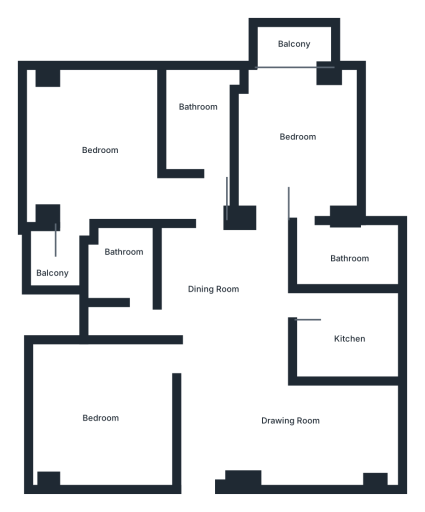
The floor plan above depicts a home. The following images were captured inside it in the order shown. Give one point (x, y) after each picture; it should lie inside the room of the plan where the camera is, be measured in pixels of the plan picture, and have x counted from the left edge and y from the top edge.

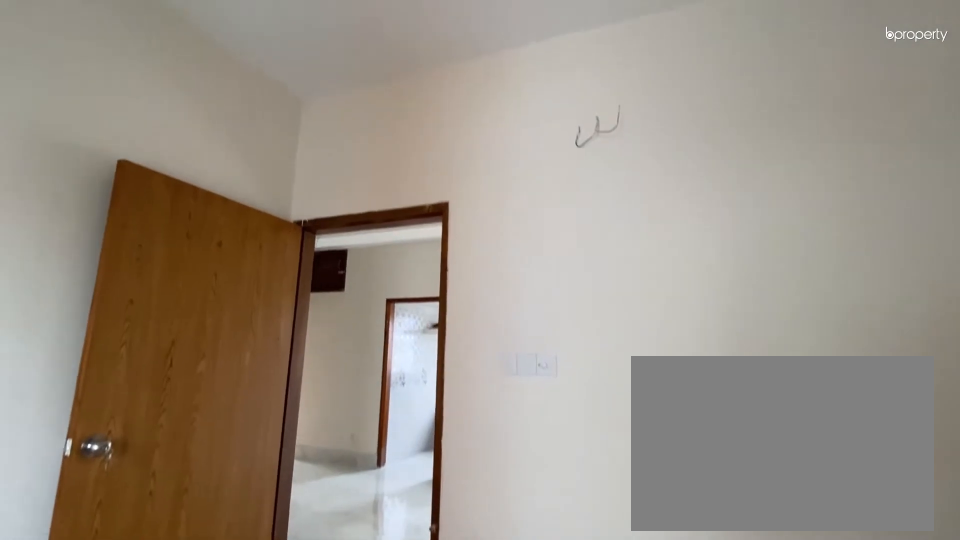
(106, 413)
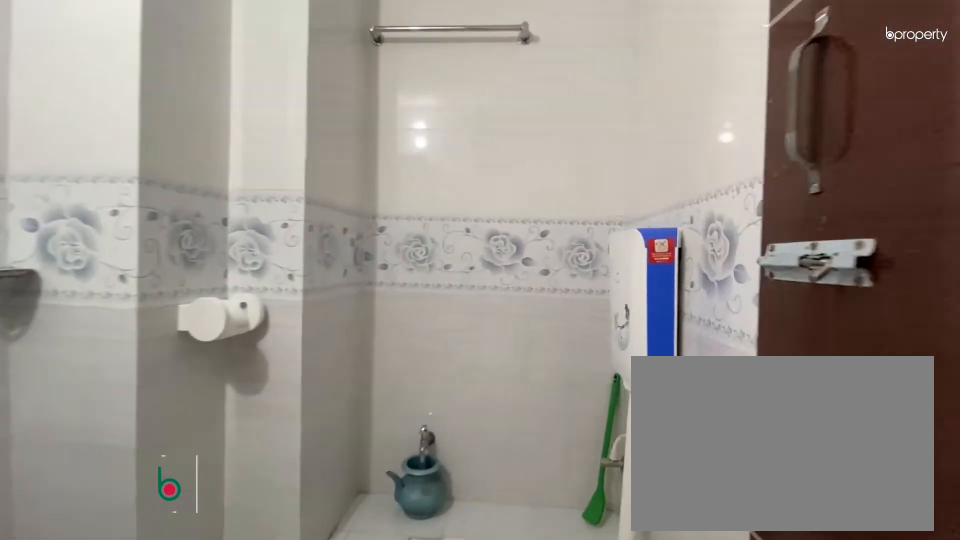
(124, 260)
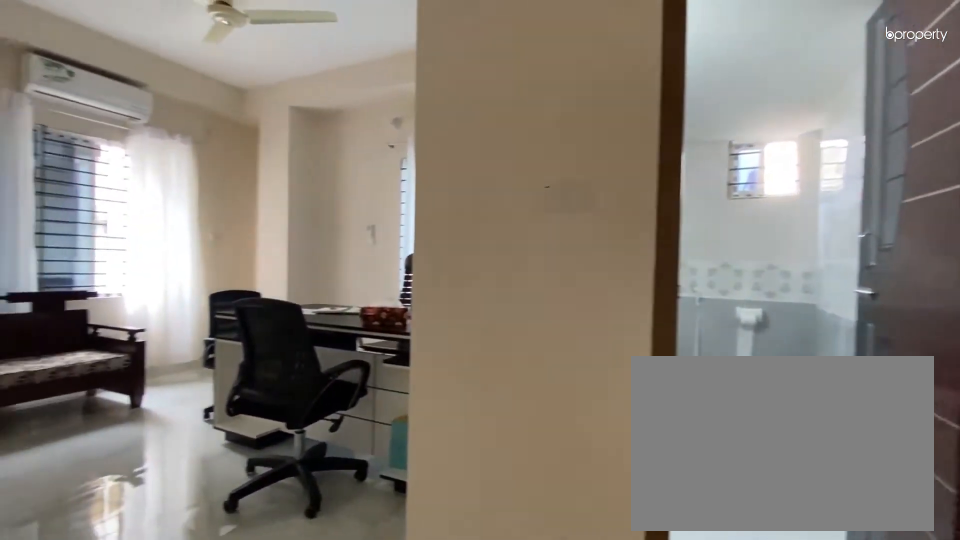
(97, 153)
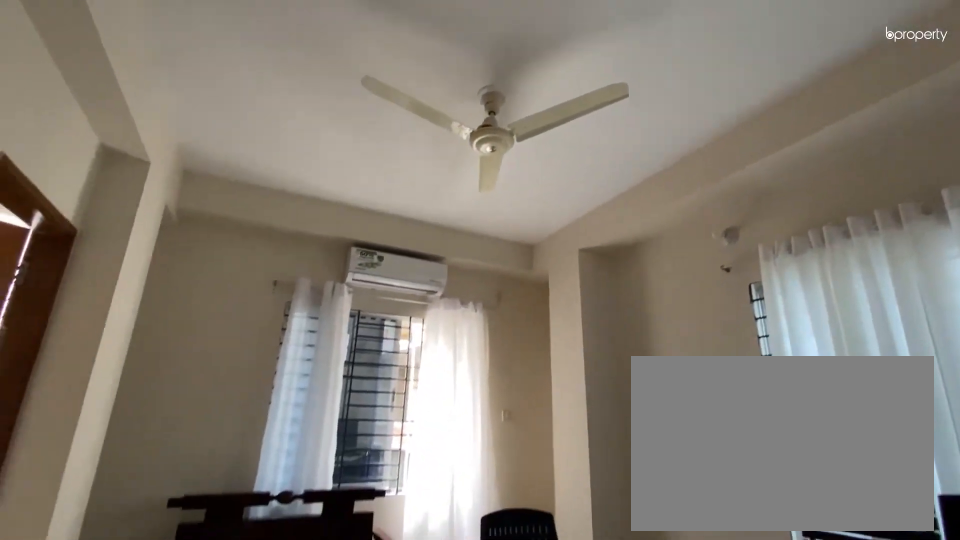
(96, 153)
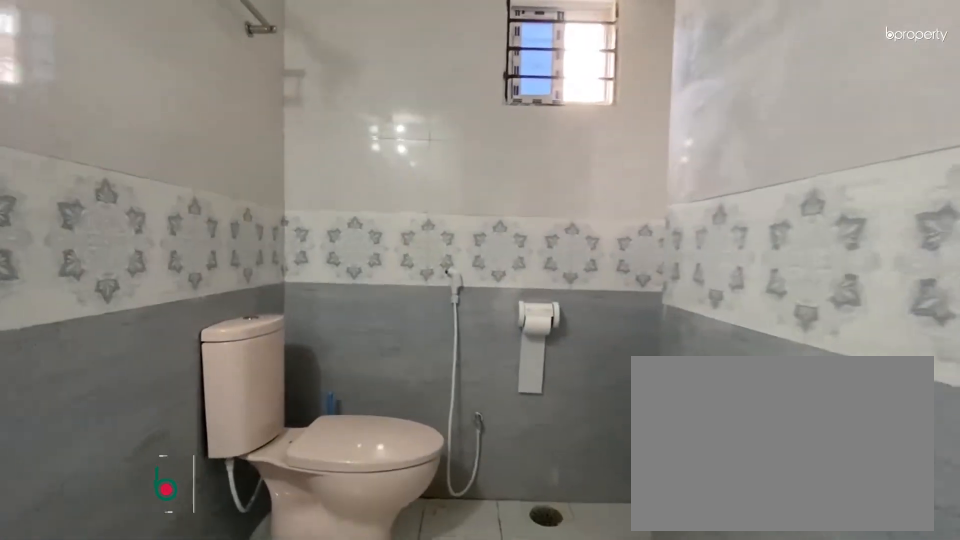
(193, 122)
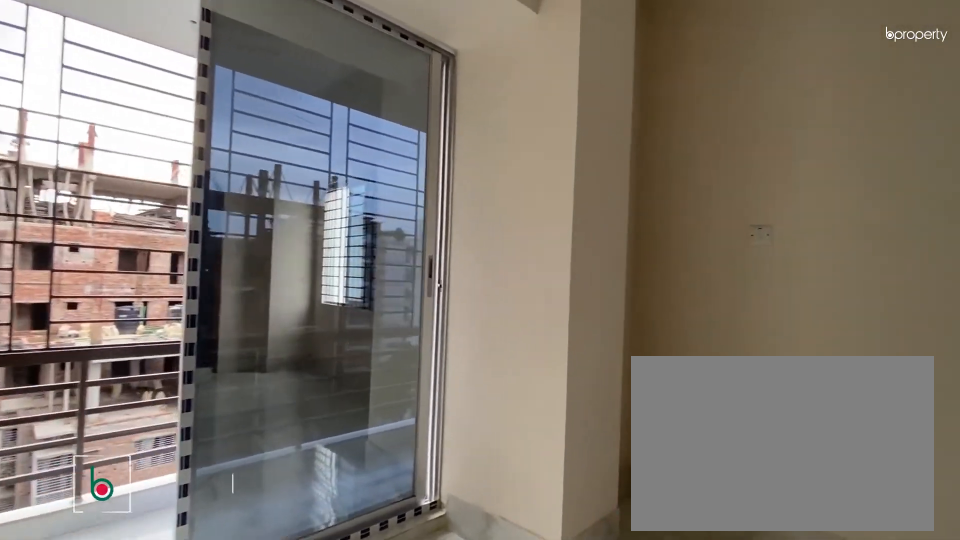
(294, 137)
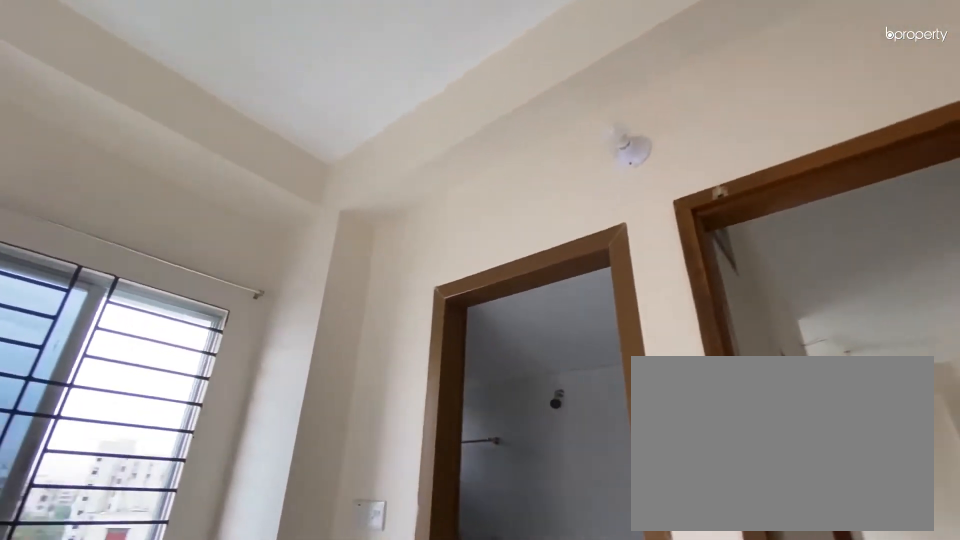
(294, 137)
